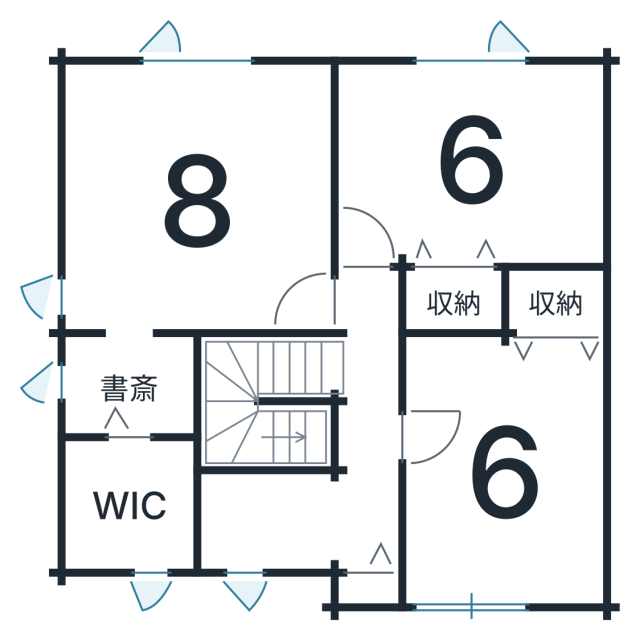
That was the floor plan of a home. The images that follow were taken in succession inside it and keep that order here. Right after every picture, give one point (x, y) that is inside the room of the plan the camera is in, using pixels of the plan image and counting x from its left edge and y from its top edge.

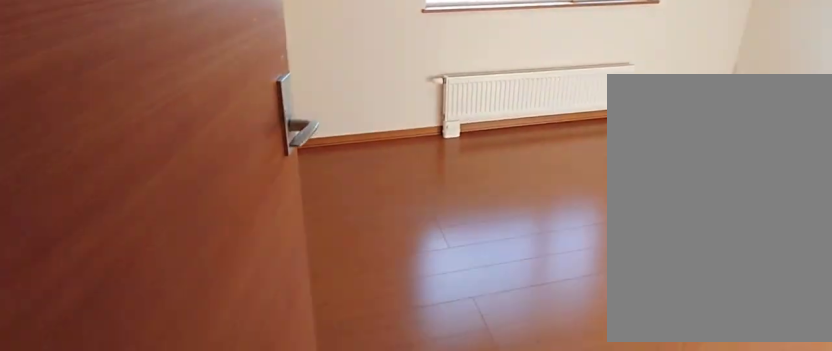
(466, 173)
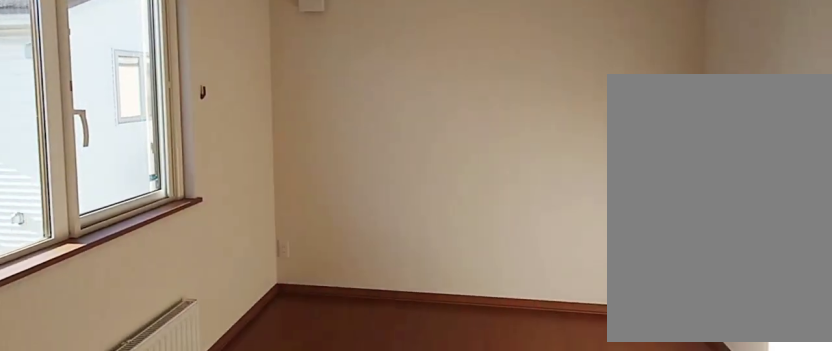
(466, 173)
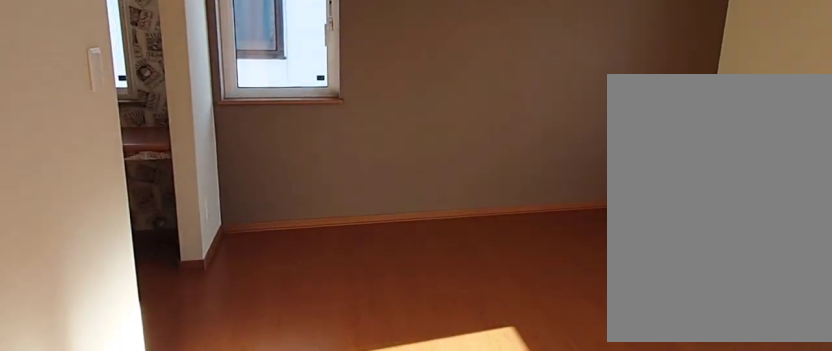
(185, 218)
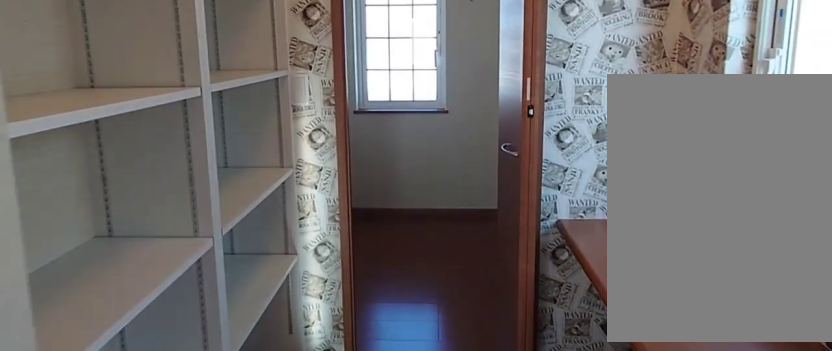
(125, 394)
